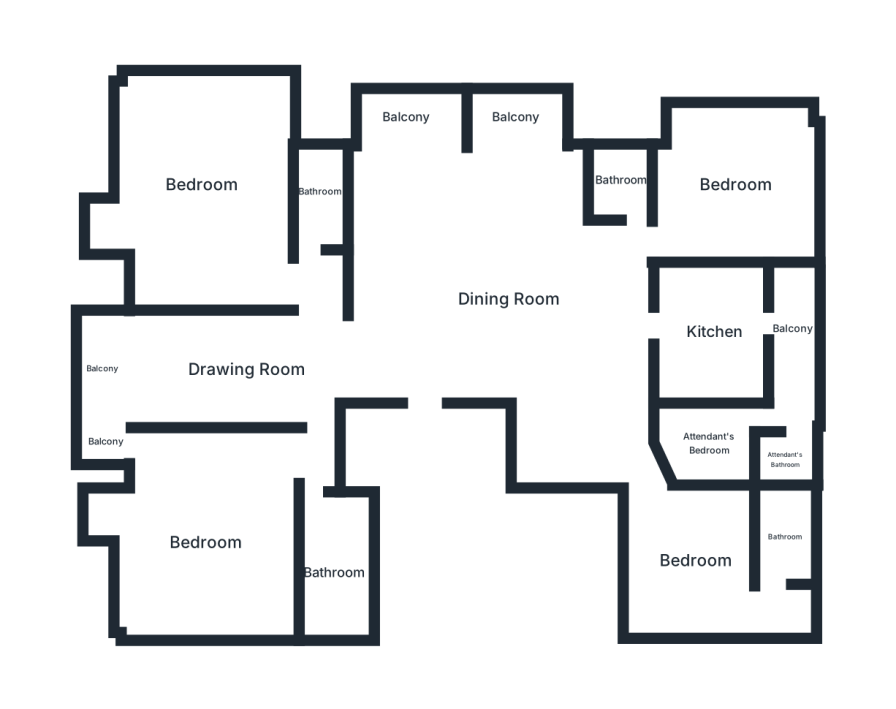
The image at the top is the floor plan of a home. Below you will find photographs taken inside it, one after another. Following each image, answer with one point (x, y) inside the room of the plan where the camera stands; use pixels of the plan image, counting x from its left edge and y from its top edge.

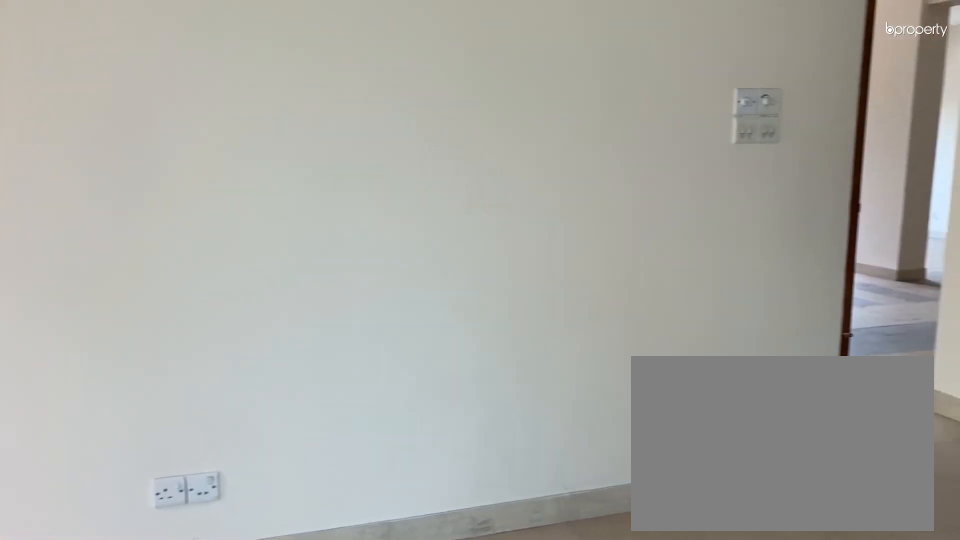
(205, 539)
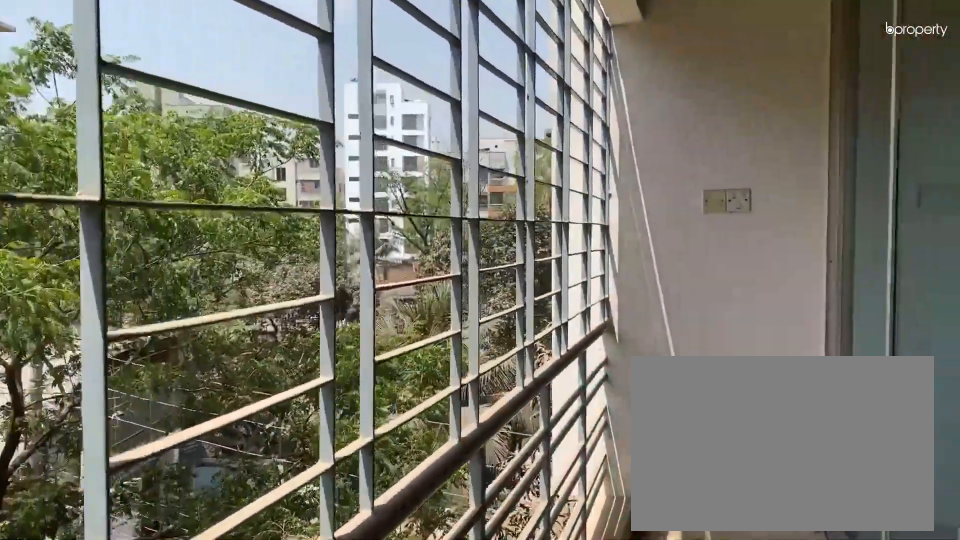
(106, 441)
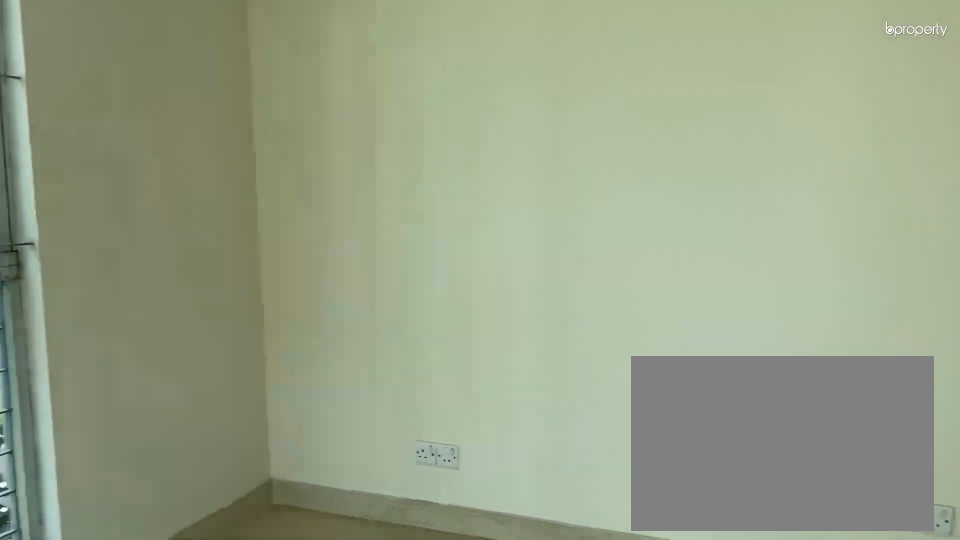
(200, 181)
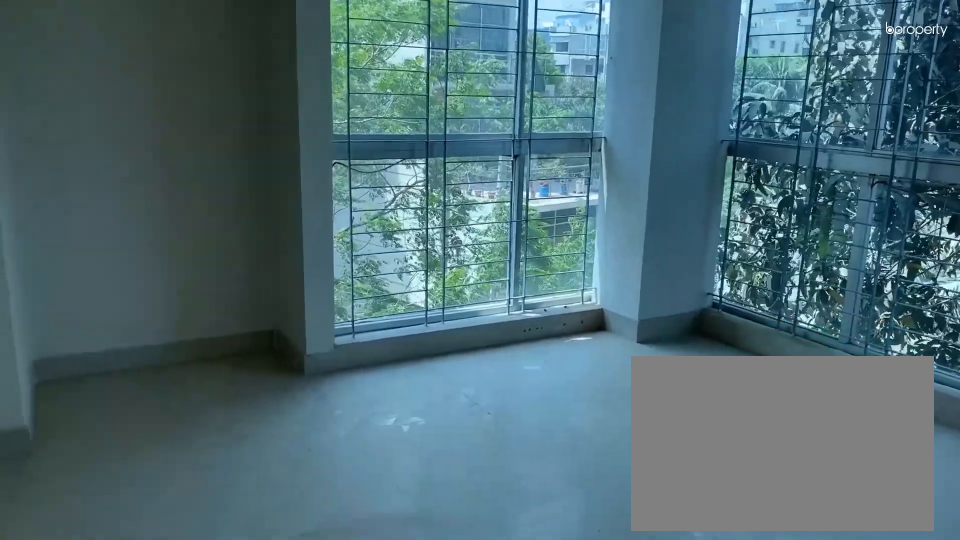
(200, 181)
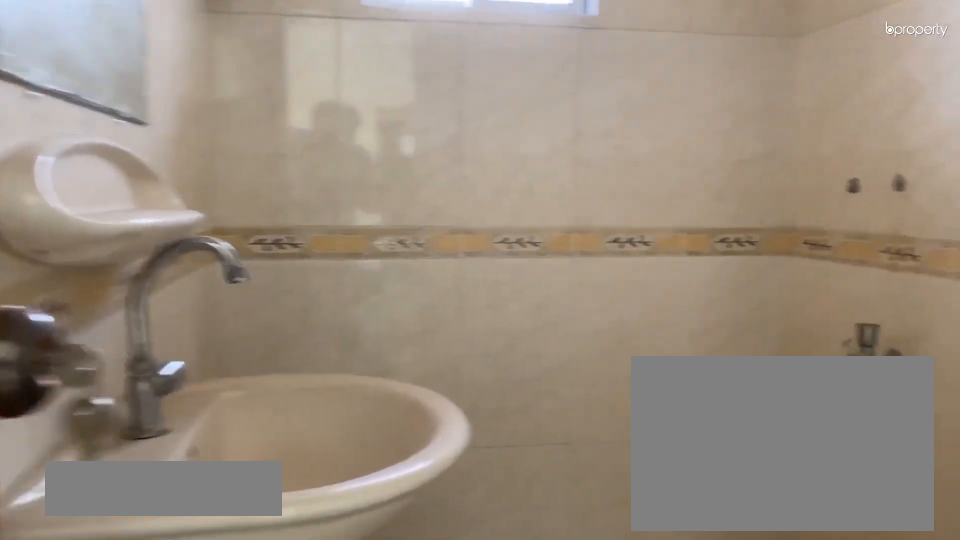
(322, 192)
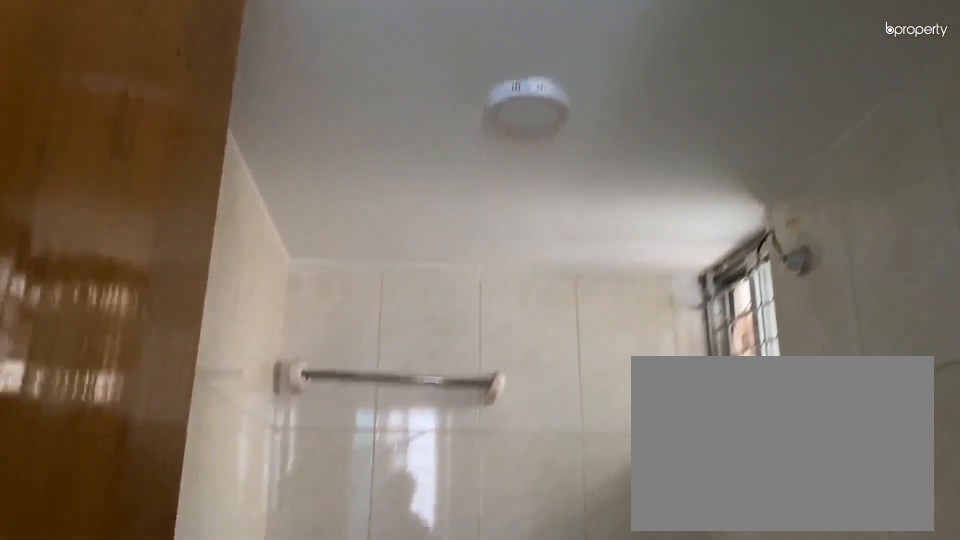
(784, 537)
